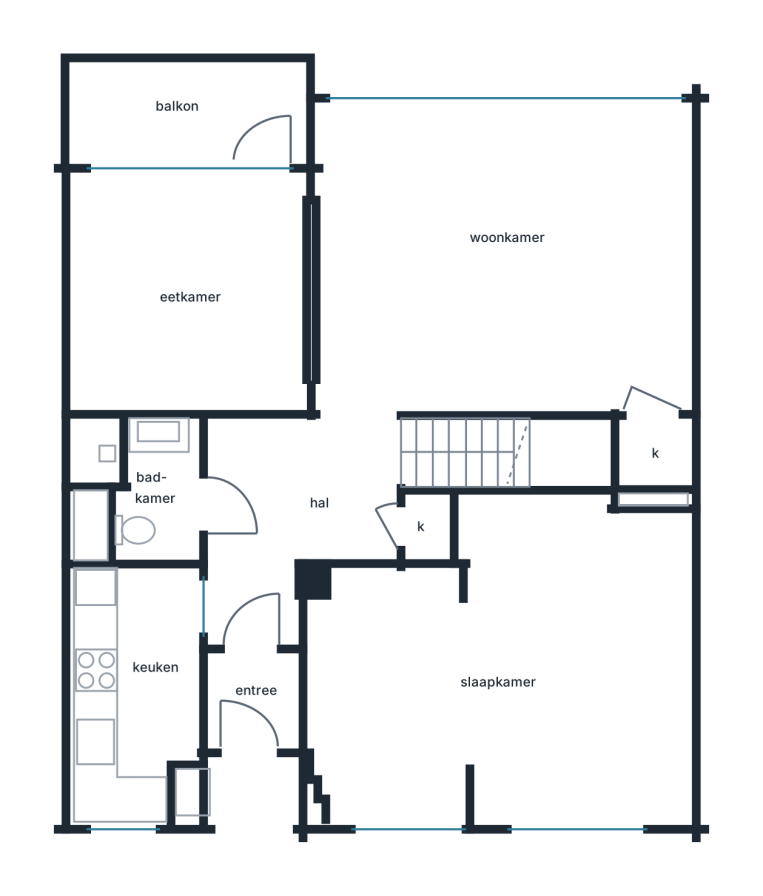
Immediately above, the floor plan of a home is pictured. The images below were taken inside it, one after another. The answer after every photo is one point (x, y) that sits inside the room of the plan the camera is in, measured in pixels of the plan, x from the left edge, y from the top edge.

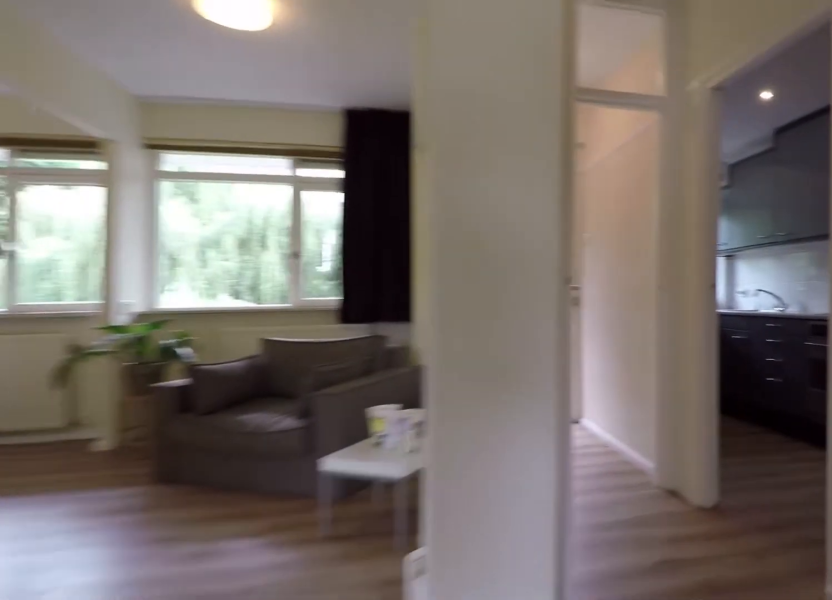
(285, 549)
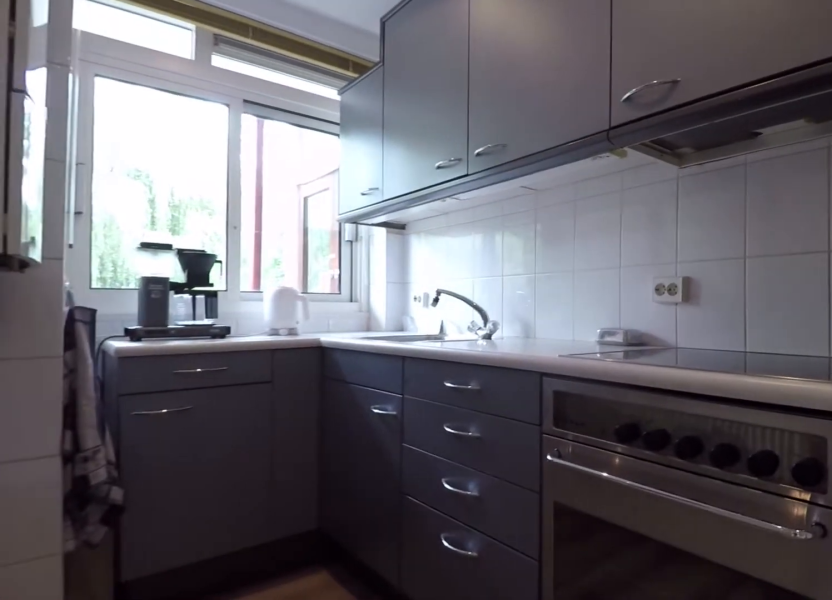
(133, 689)
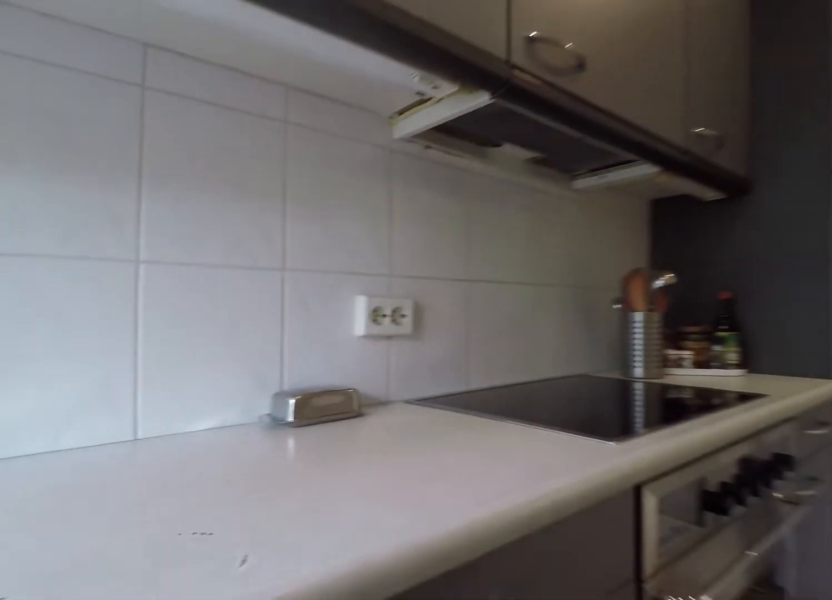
(133, 689)
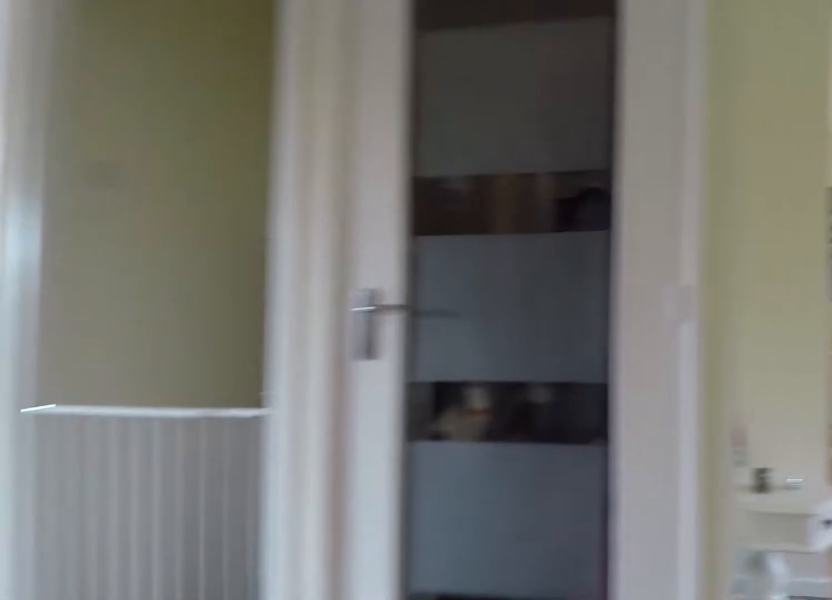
(285, 549)
